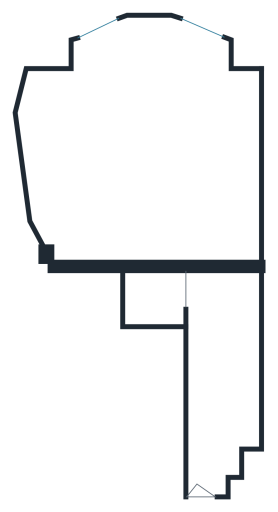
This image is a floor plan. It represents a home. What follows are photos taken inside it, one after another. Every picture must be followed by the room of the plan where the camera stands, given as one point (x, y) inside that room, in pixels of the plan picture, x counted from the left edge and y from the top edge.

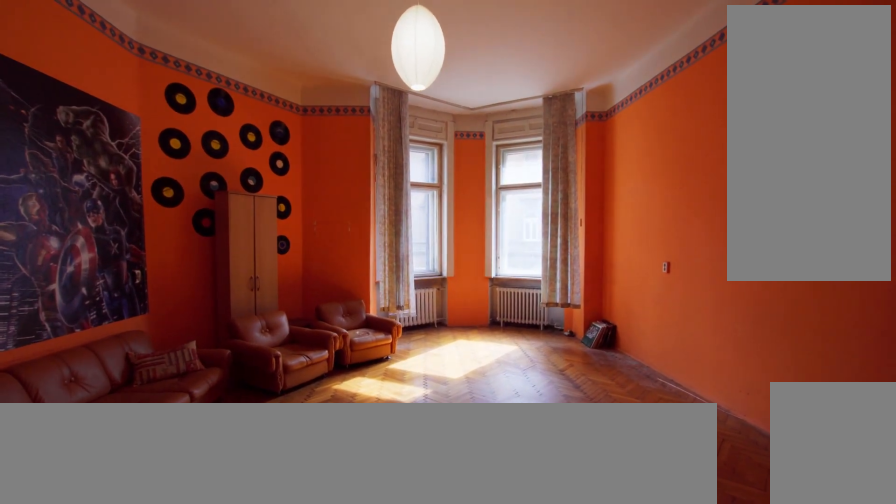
(145, 140)
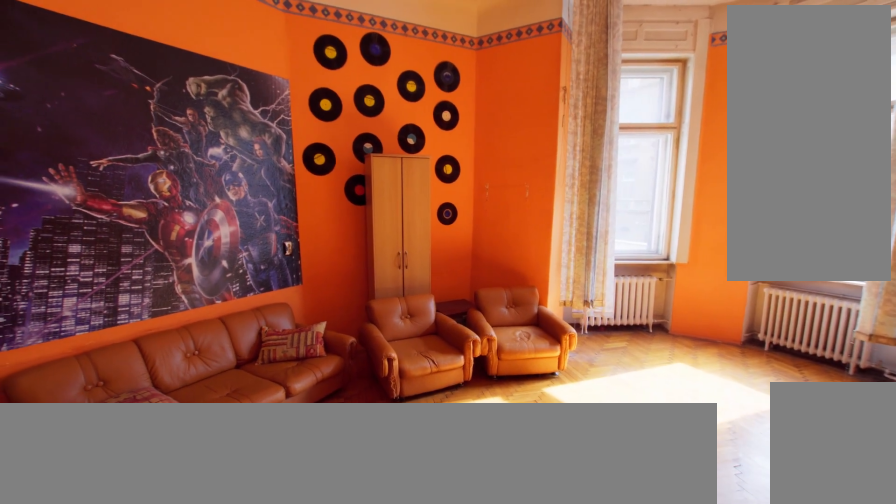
(145, 140)
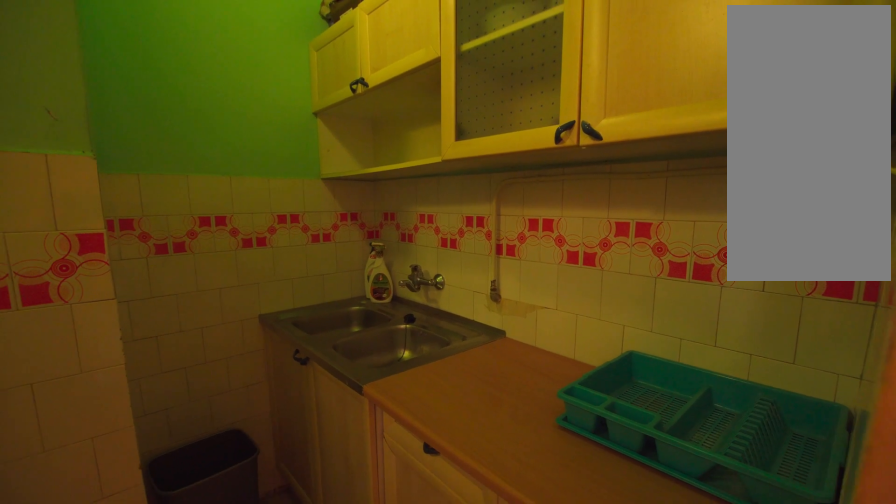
(153, 297)
